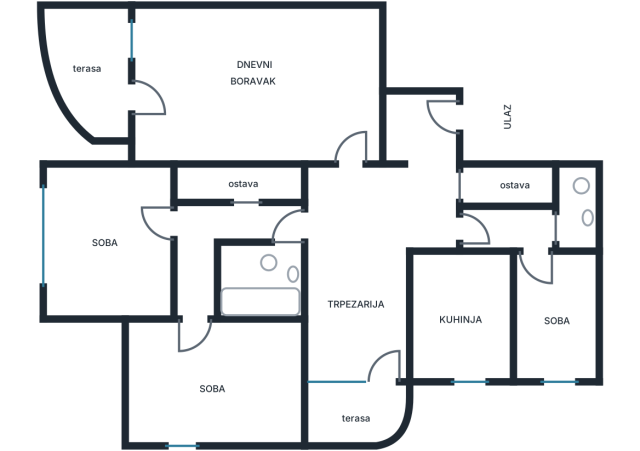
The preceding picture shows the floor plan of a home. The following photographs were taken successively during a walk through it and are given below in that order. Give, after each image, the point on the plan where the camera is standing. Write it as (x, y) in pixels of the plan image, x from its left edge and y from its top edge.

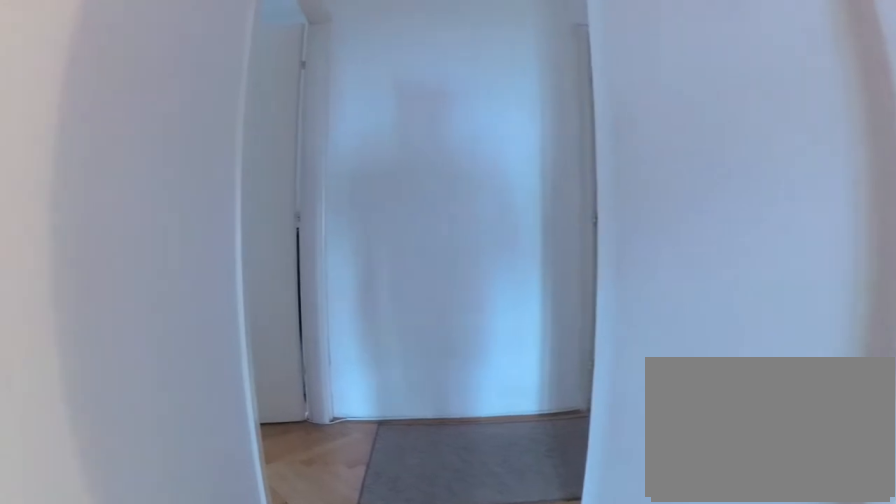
(196, 299)
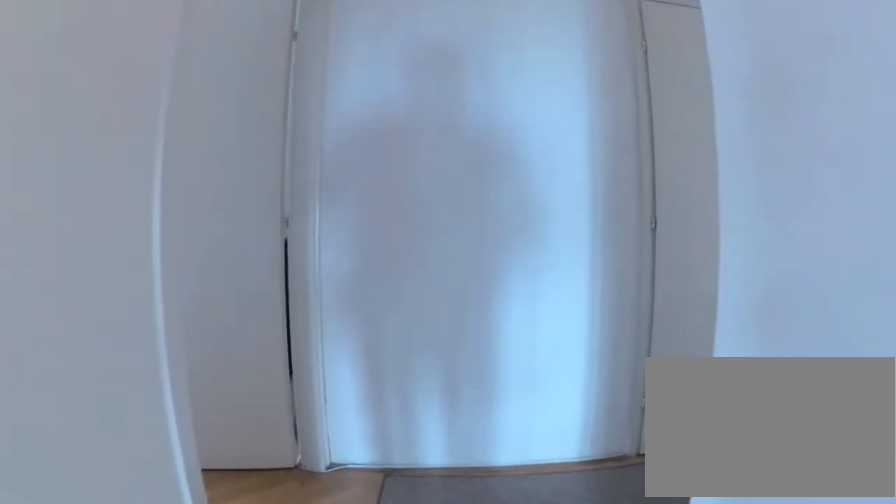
(194, 282)
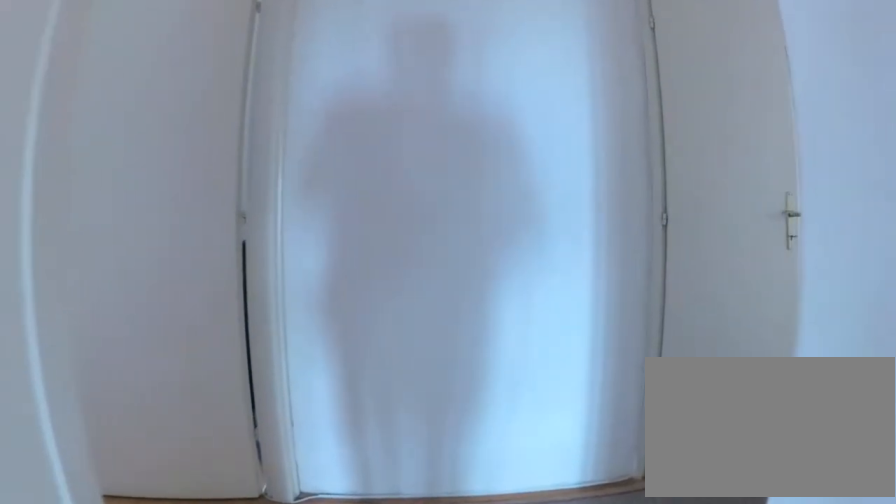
(195, 273)
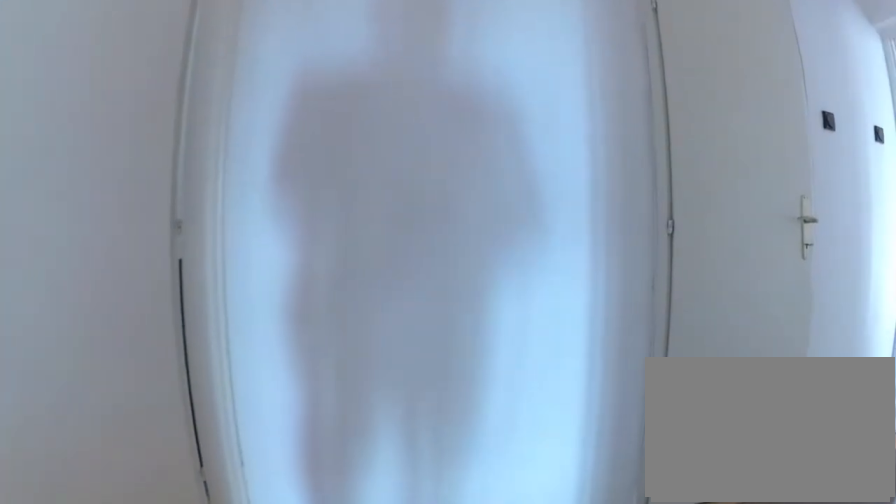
(195, 265)
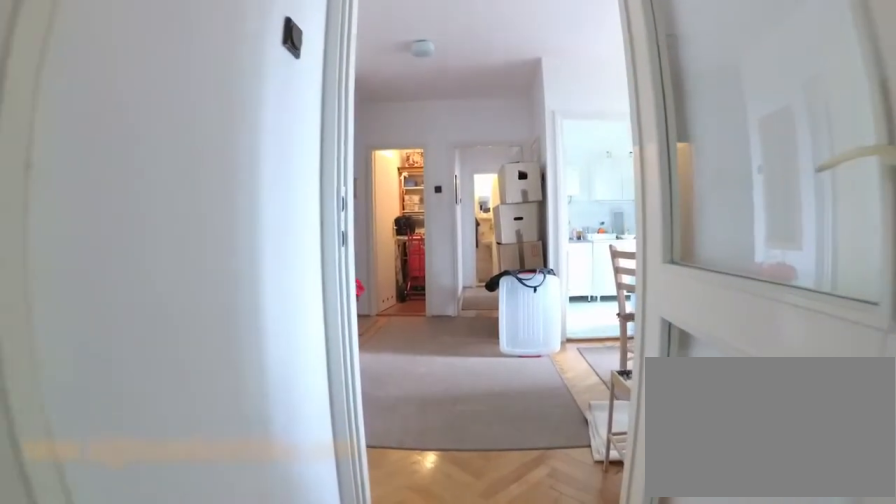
(223, 225)
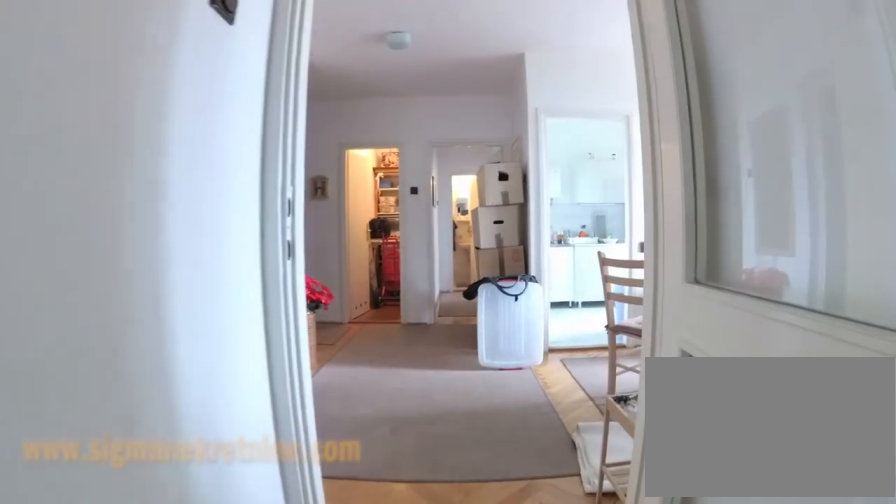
(231, 225)
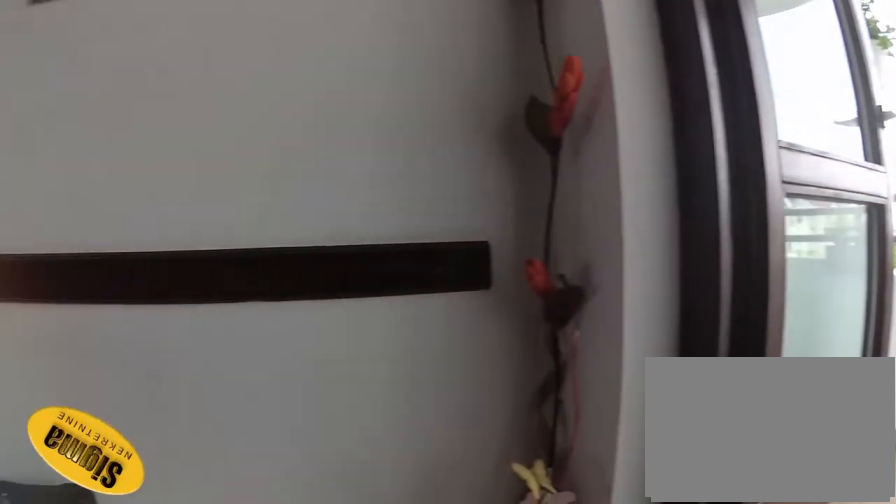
(356, 344)
